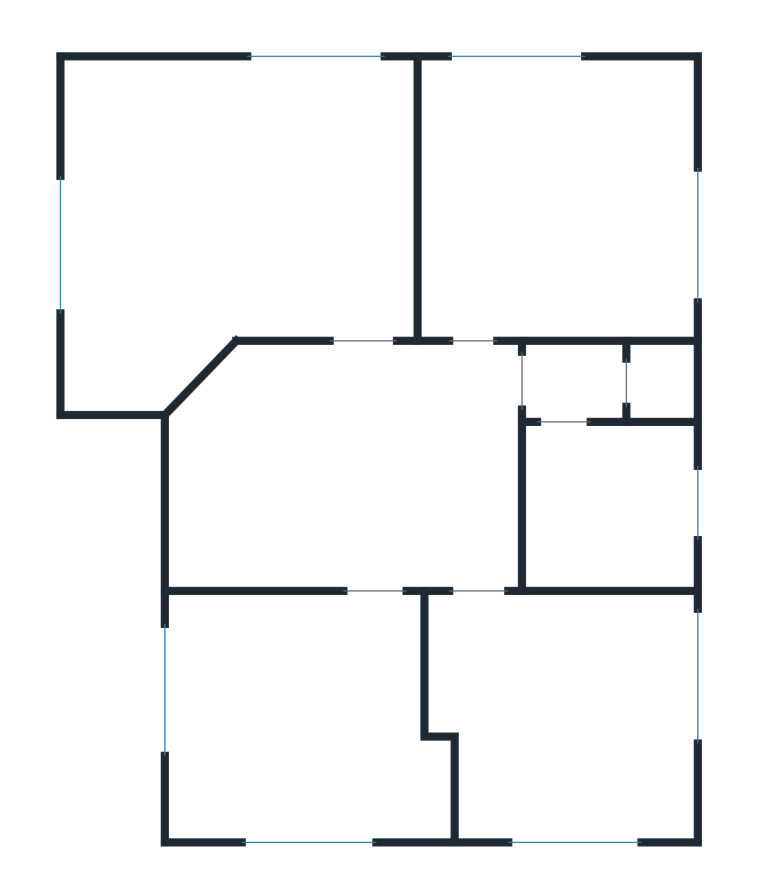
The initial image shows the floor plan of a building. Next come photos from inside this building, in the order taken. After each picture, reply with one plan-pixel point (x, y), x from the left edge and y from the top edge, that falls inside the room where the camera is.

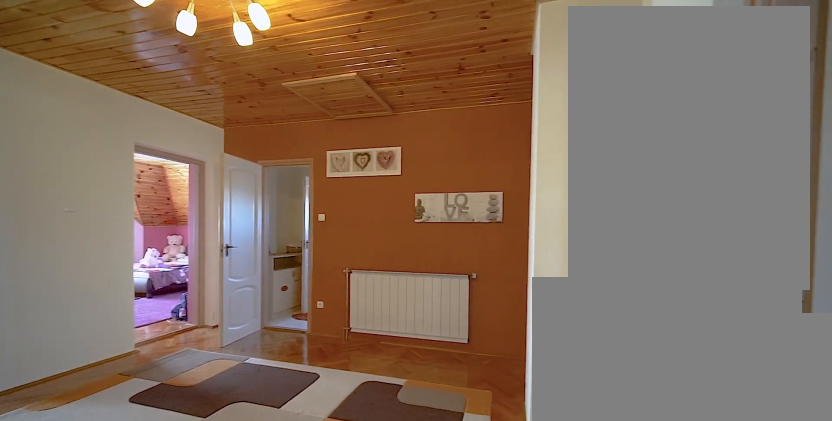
(423, 458)
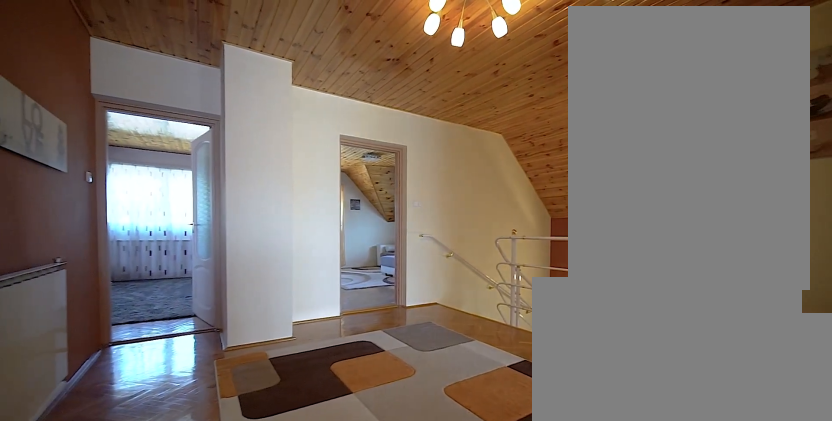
(424, 458)
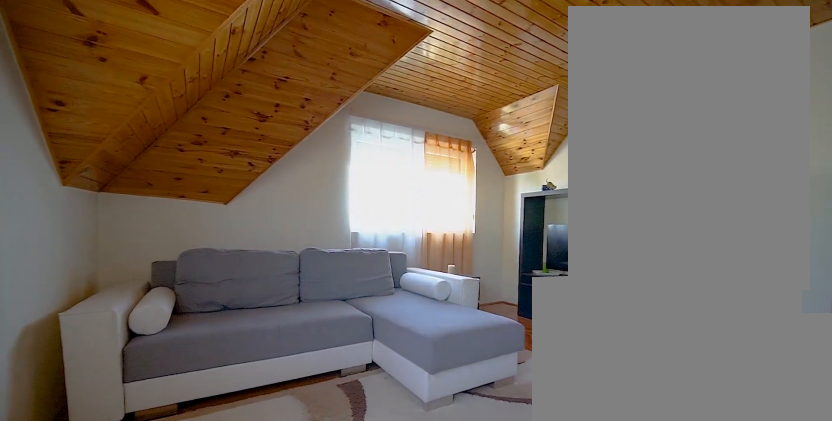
(298, 728)
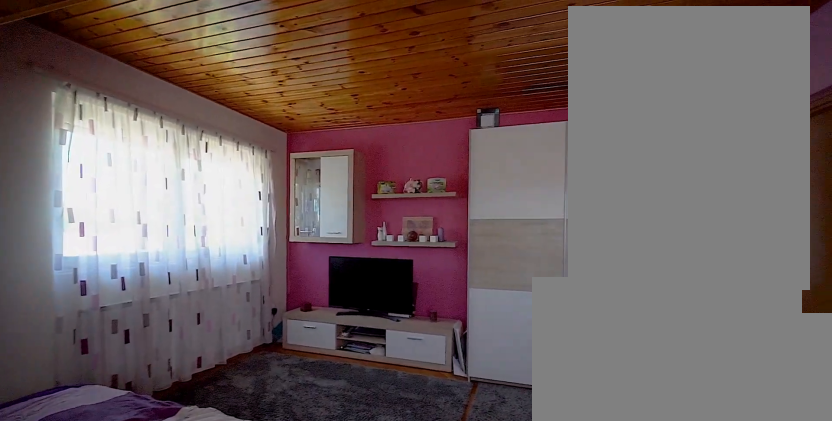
(575, 729)
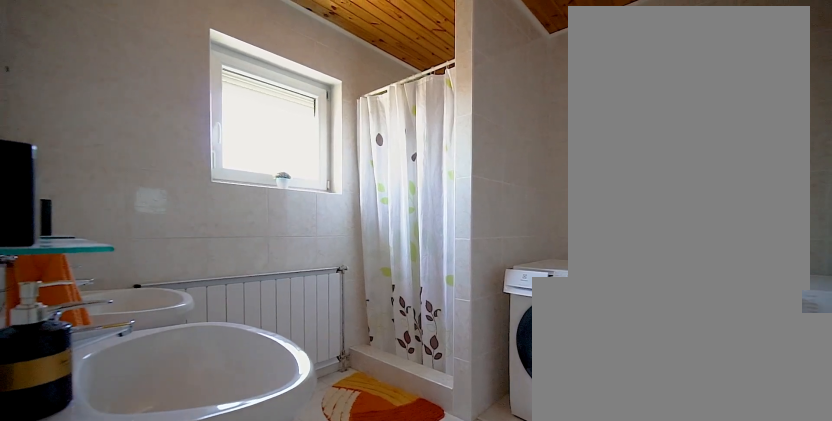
(609, 511)
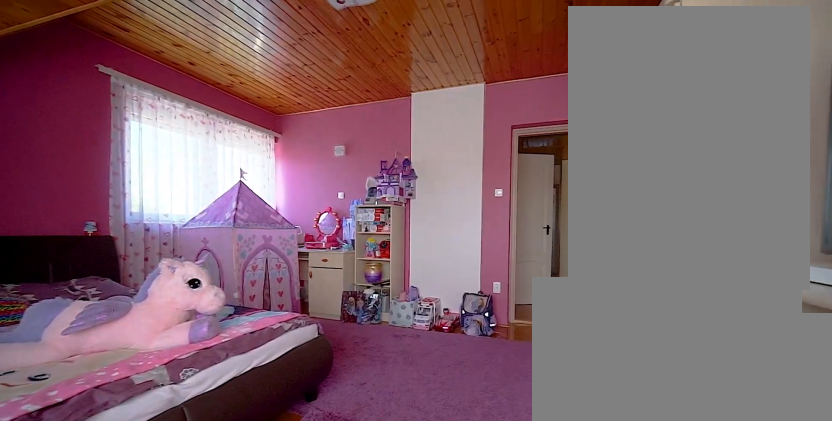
(558, 199)
